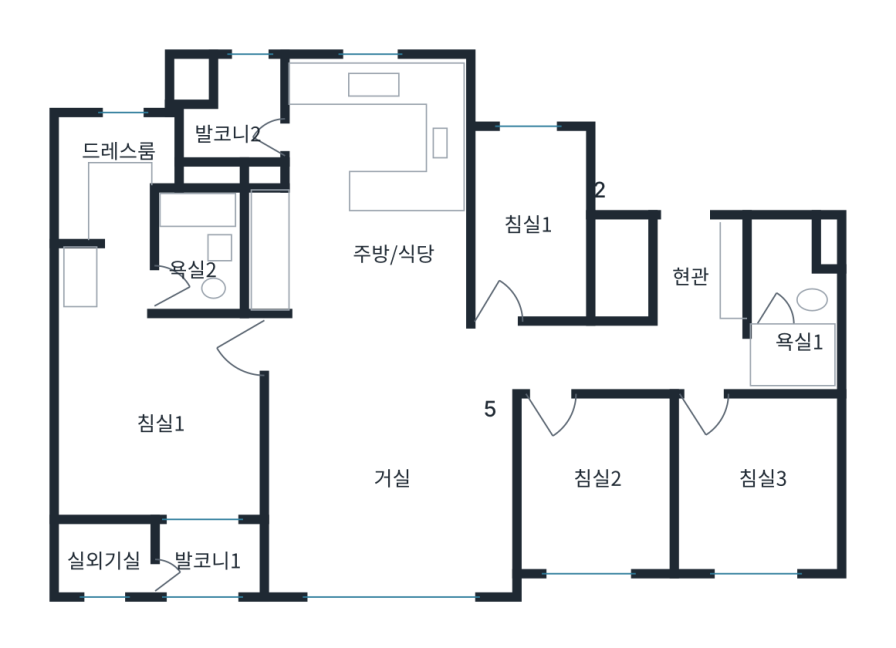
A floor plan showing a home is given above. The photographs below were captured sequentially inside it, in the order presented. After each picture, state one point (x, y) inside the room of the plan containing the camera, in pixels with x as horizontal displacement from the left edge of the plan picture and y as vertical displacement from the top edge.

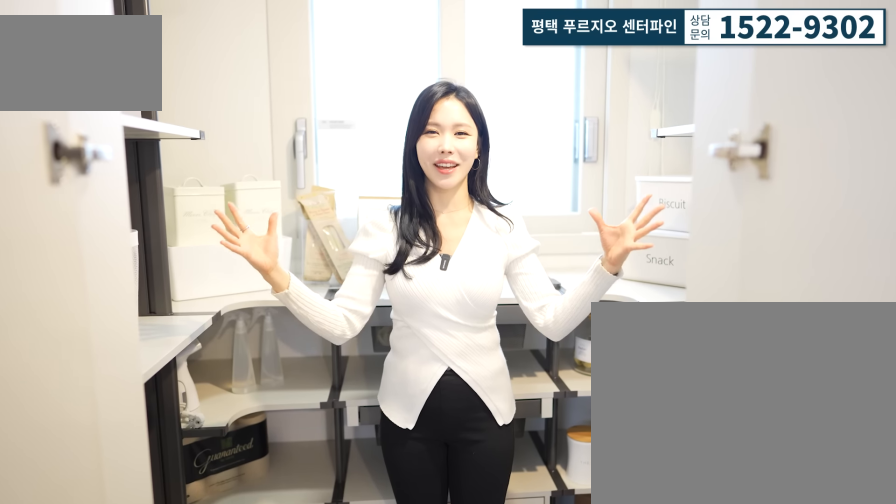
(528, 250)
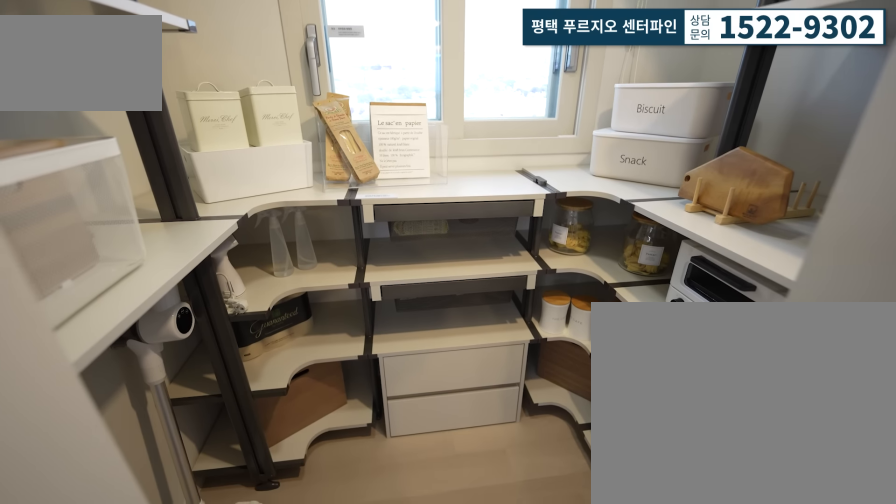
(528, 250)
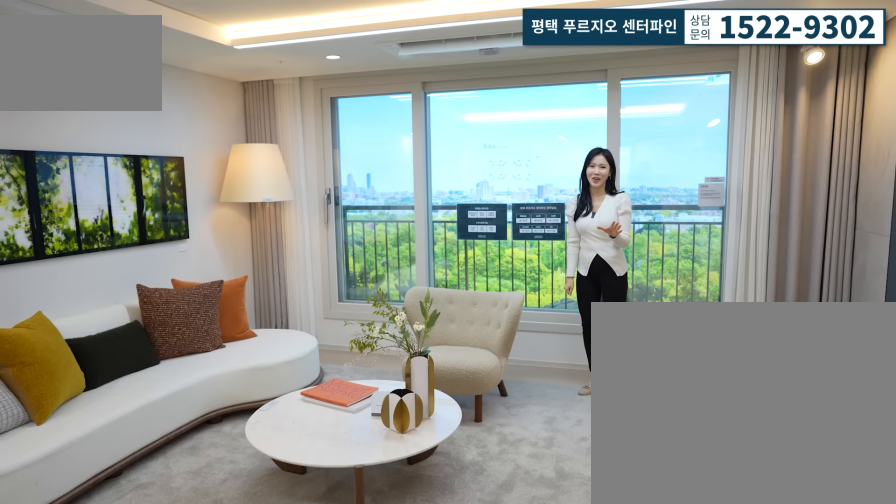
(384, 499)
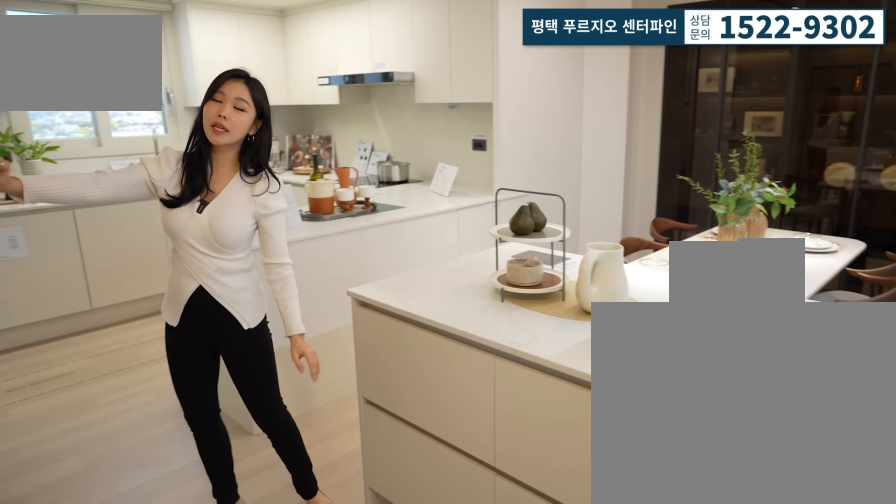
(384, 217)
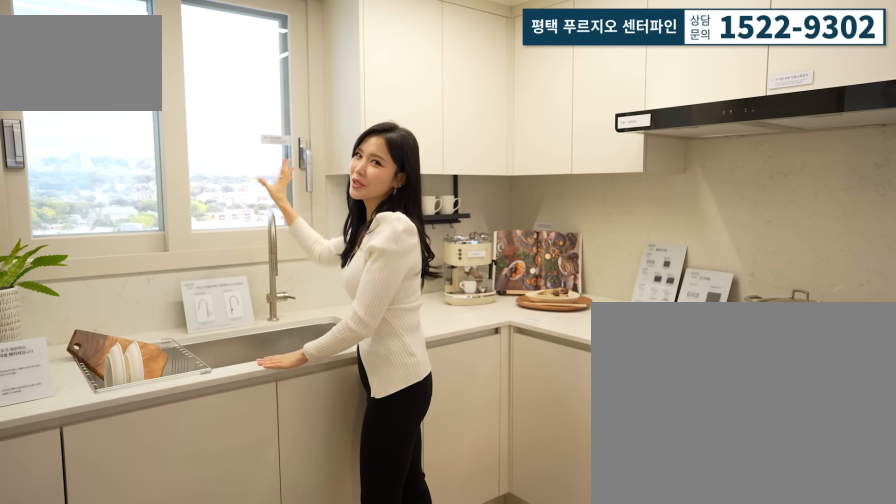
(384, 217)
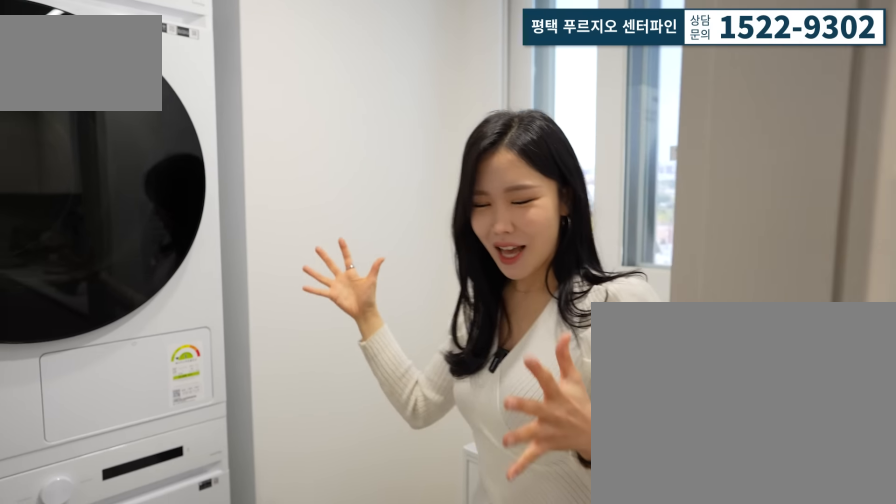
(223, 110)
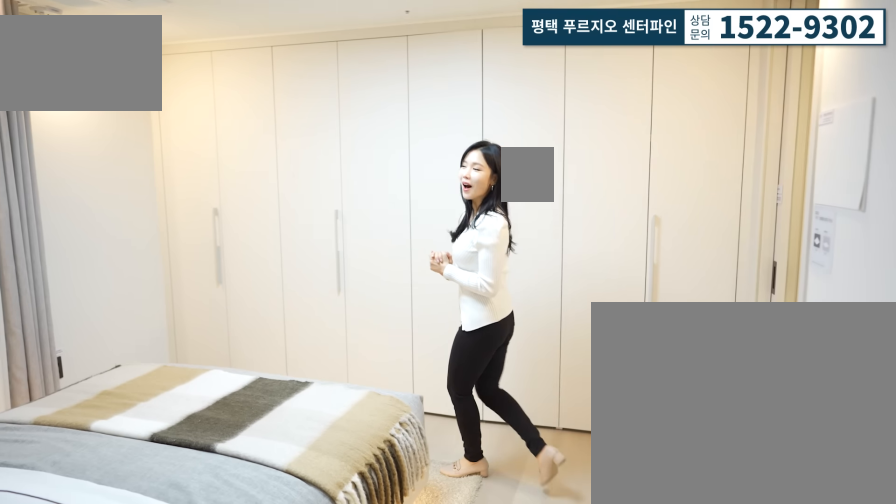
(160, 423)
